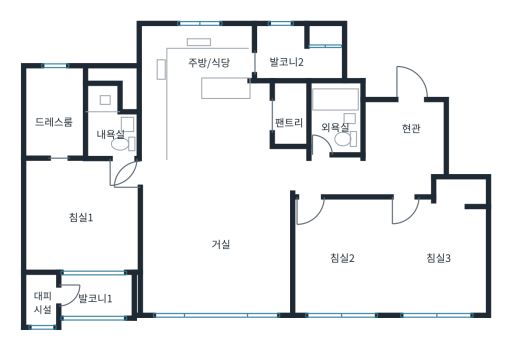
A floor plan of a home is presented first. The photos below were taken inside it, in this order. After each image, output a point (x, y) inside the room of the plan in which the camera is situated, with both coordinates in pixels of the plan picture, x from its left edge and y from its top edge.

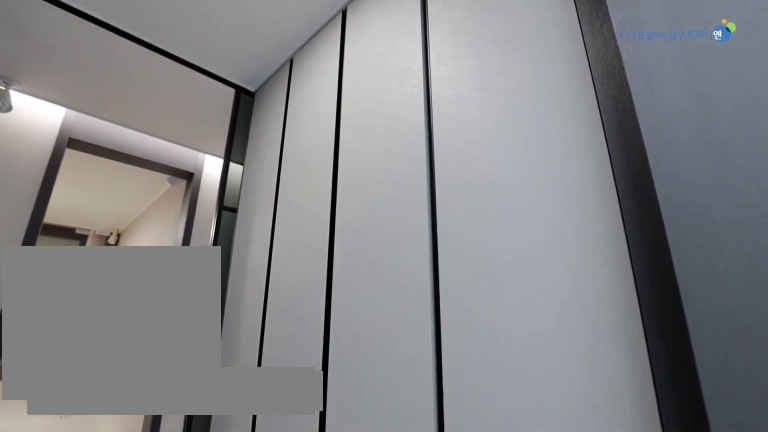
(403, 132)
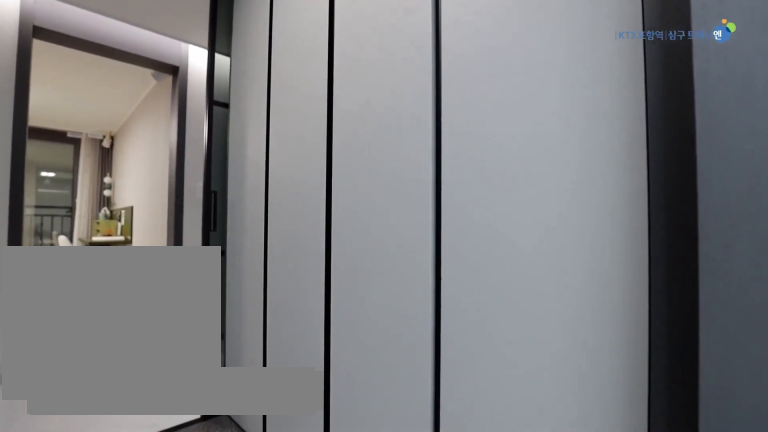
(403, 132)
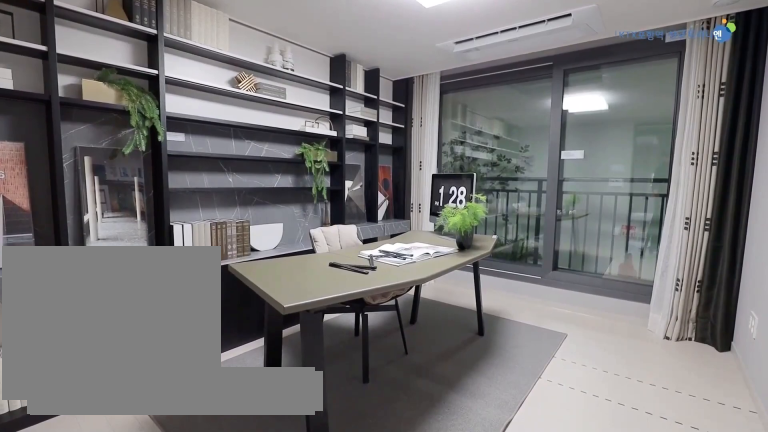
(343, 254)
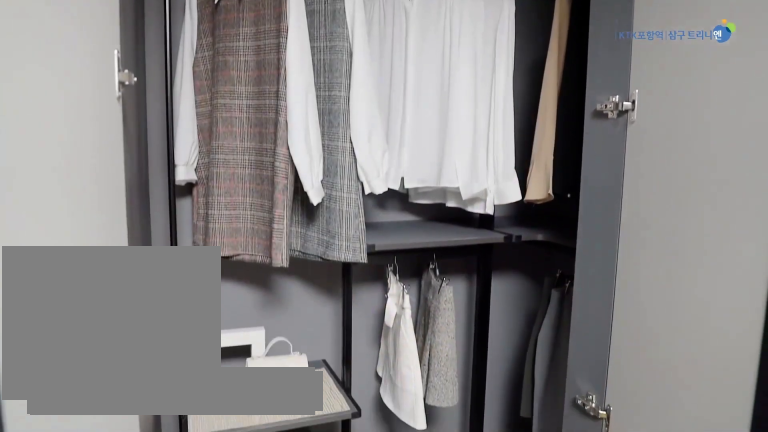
(439, 249)
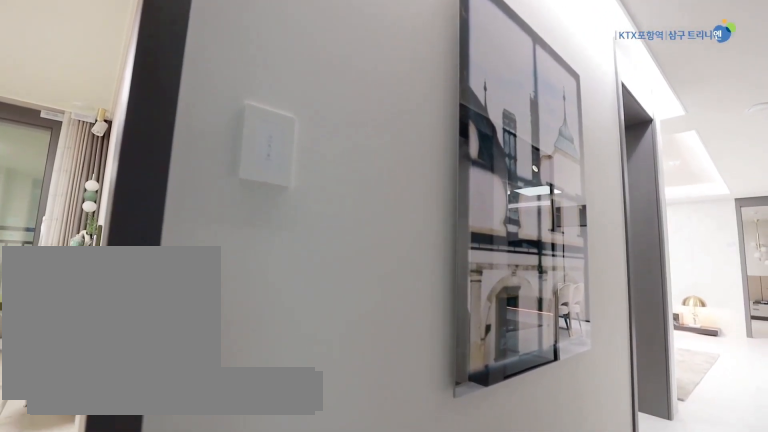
(358, 176)
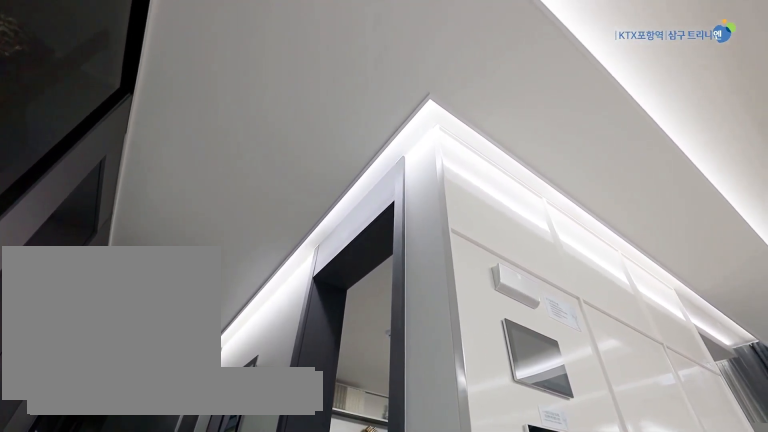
(359, 177)
